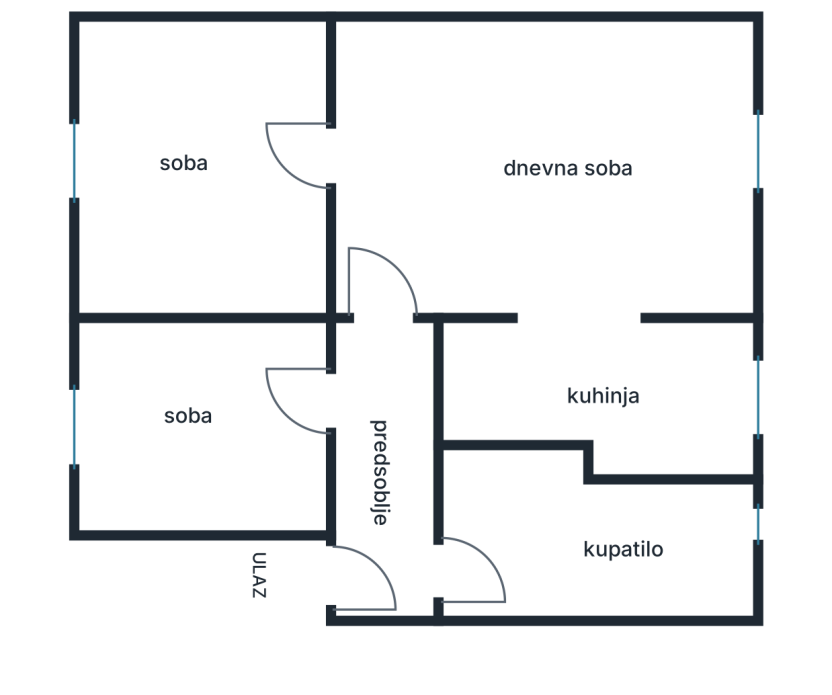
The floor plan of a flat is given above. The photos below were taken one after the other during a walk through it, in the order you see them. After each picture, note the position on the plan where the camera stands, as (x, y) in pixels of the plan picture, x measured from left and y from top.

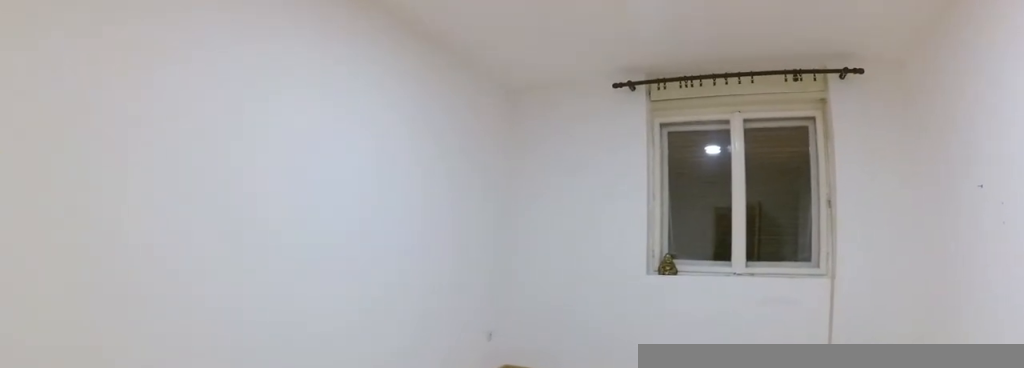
(321, 383)
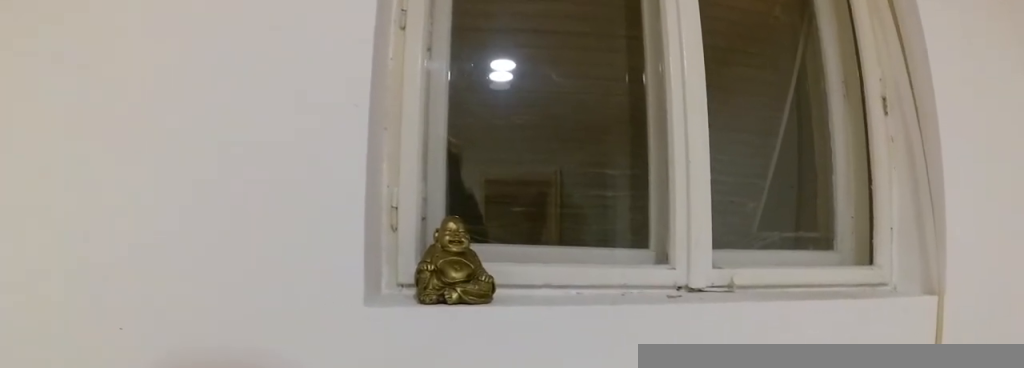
(147, 403)
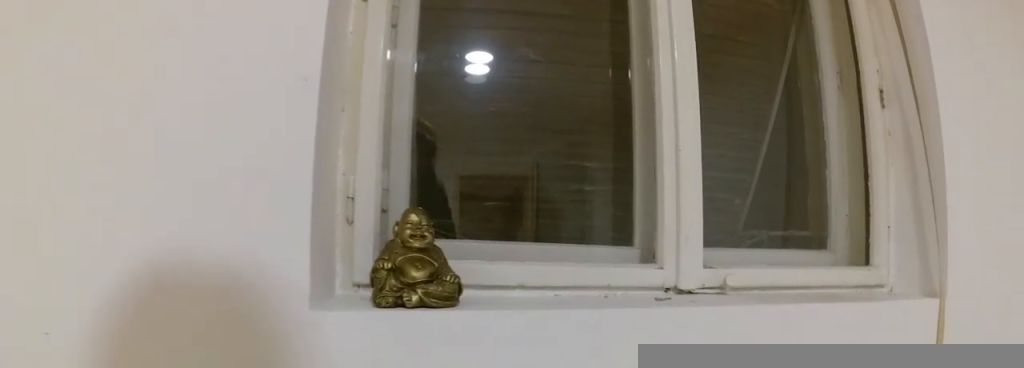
(137, 403)
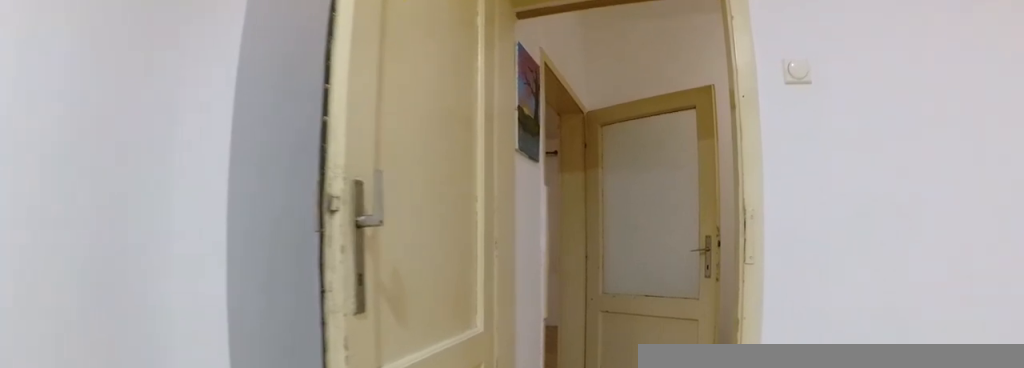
(189, 409)
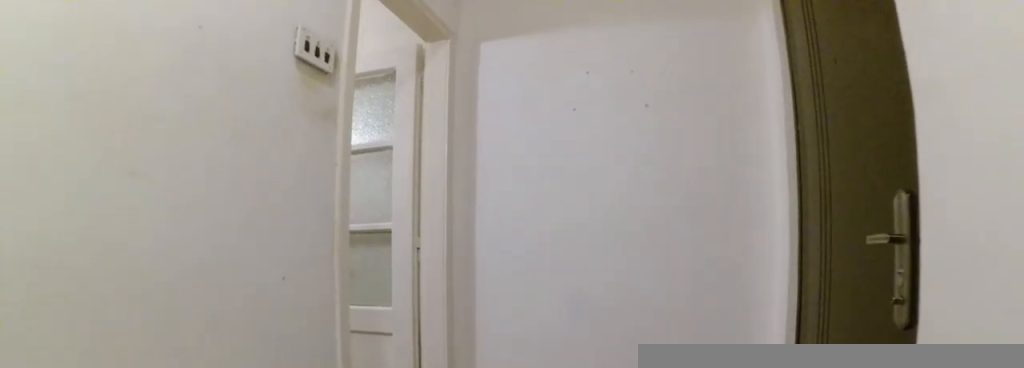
(380, 476)
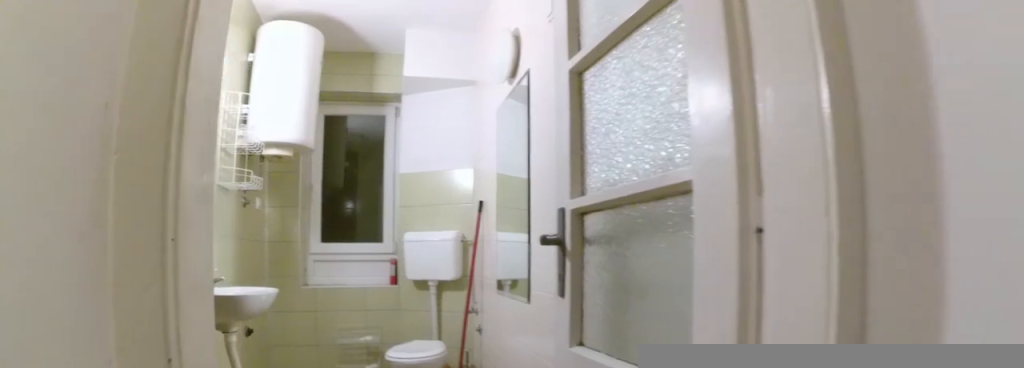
(352, 563)
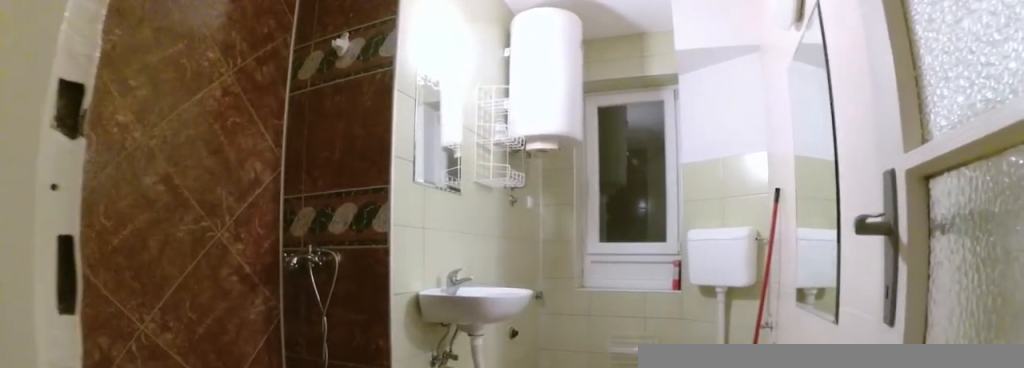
(391, 567)
